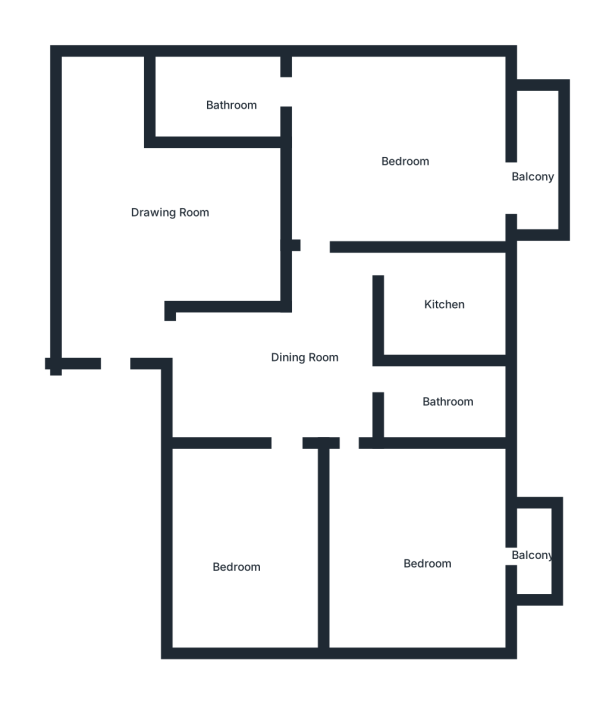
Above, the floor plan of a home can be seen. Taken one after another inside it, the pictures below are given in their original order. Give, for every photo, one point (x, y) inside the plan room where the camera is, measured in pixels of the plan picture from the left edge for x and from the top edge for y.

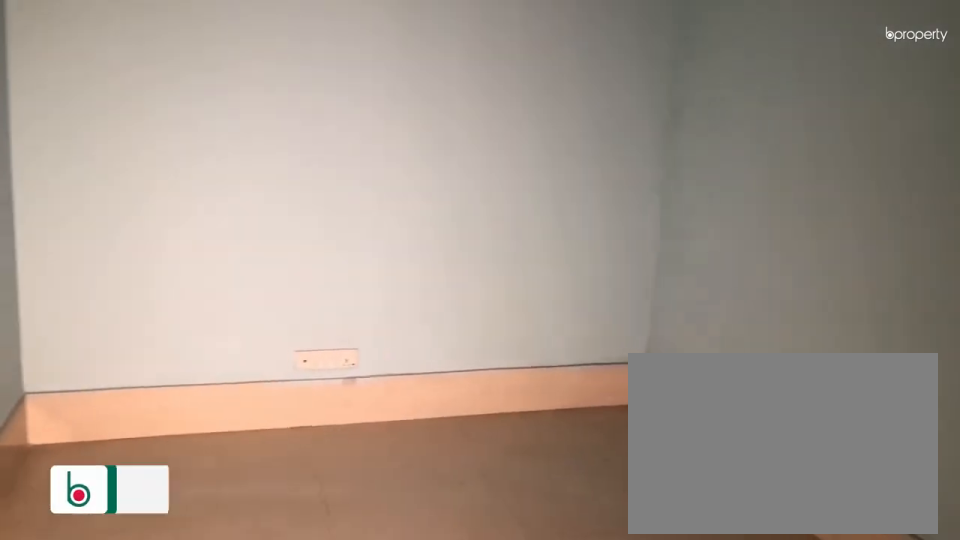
(162, 236)
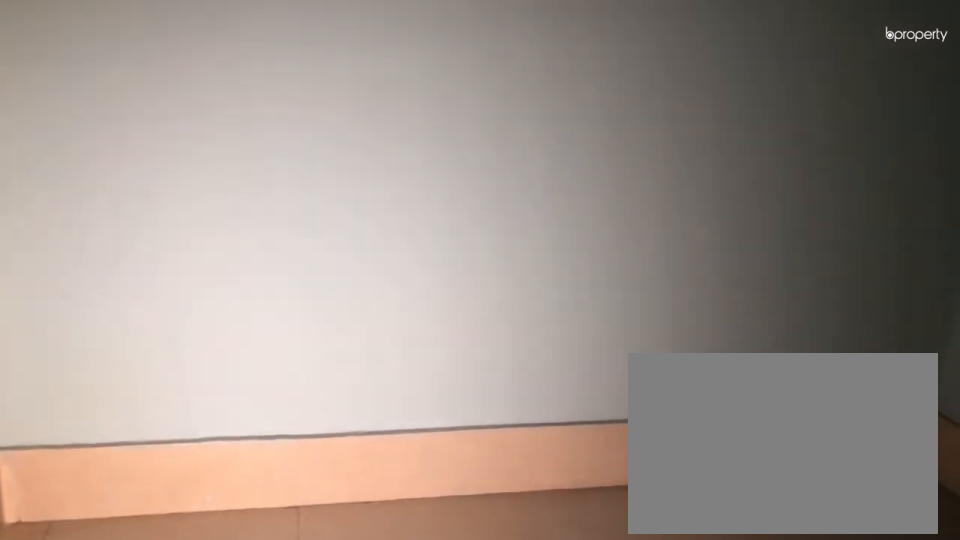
(237, 555)
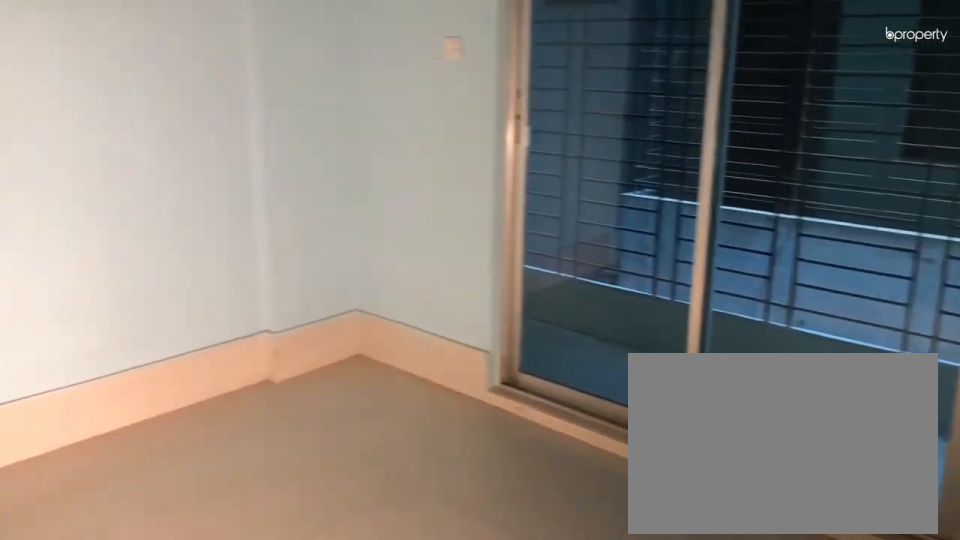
(417, 554)
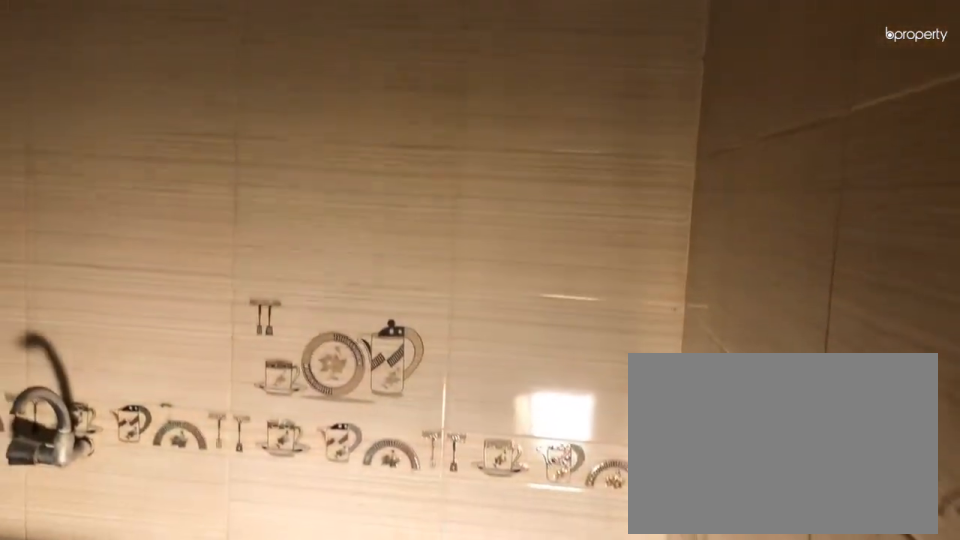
(449, 300)
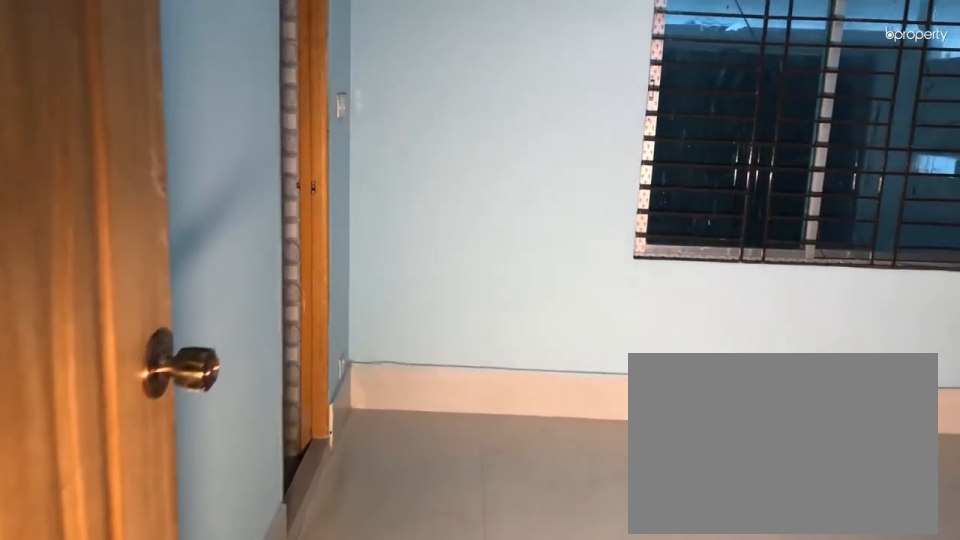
(327, 210)
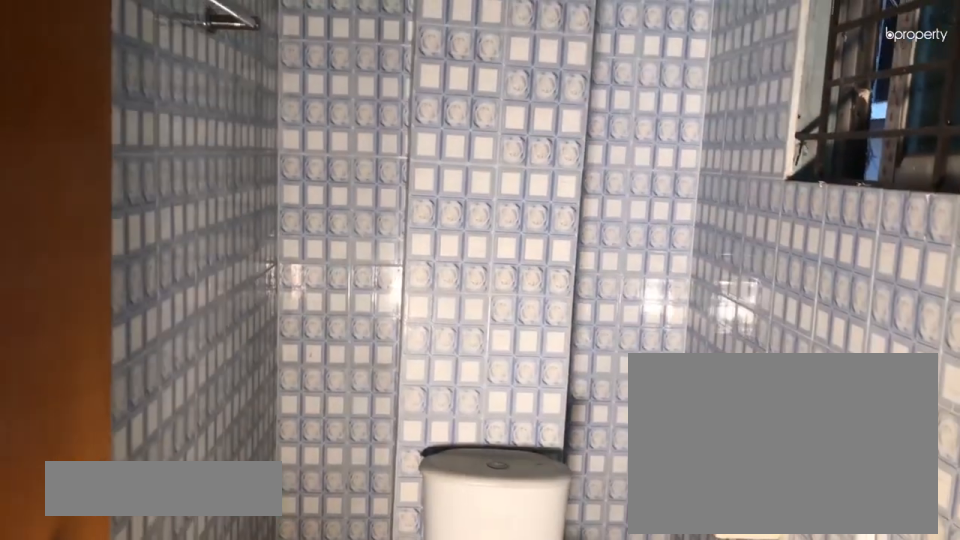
(222, 105)
